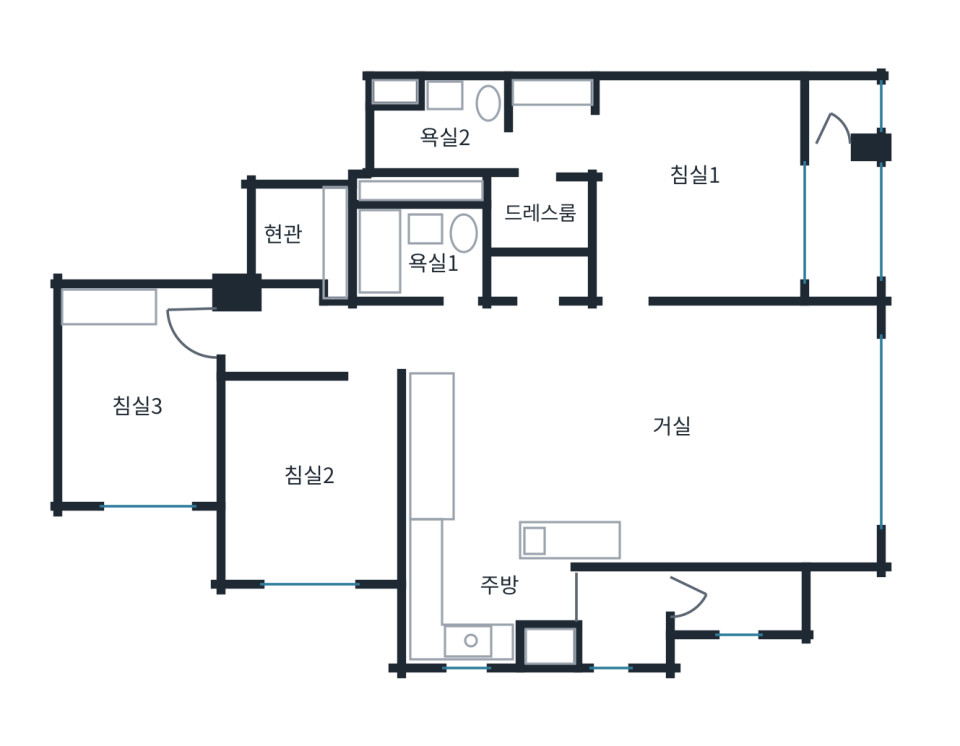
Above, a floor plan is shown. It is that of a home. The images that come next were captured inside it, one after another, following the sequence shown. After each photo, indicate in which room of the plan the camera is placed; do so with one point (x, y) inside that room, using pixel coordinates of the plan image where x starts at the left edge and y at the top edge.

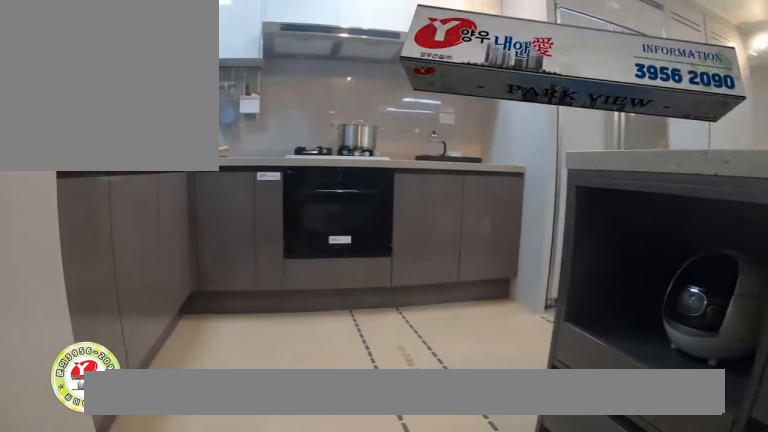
(513, 522)
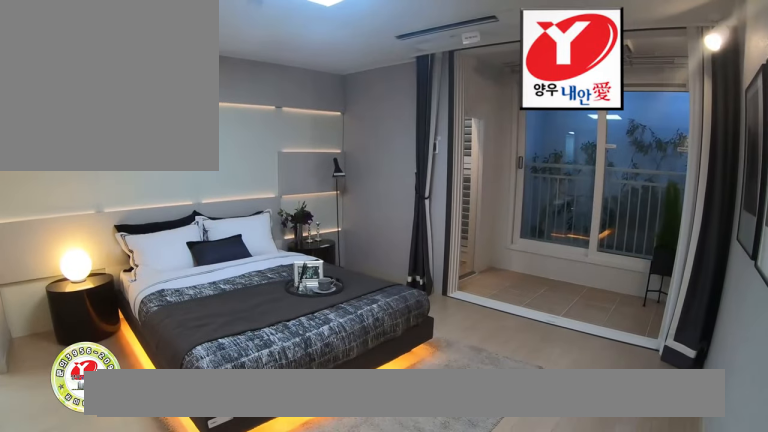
(687, 221)
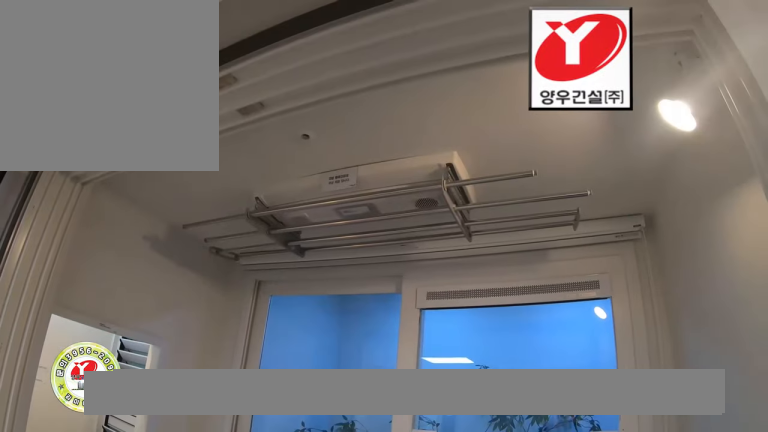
(687, 221)
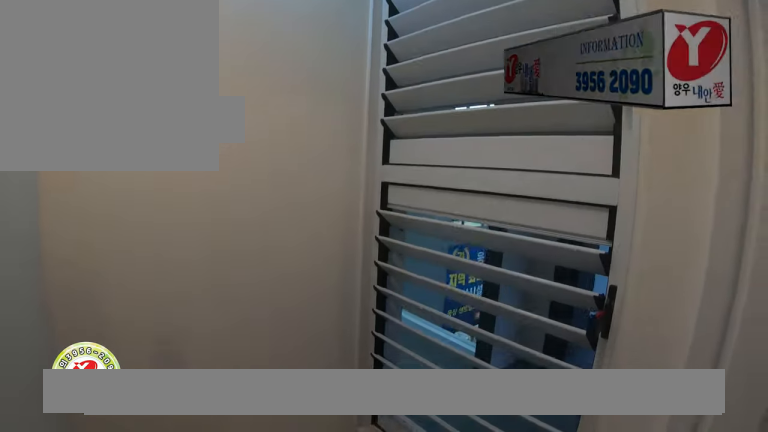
(841, 233)
